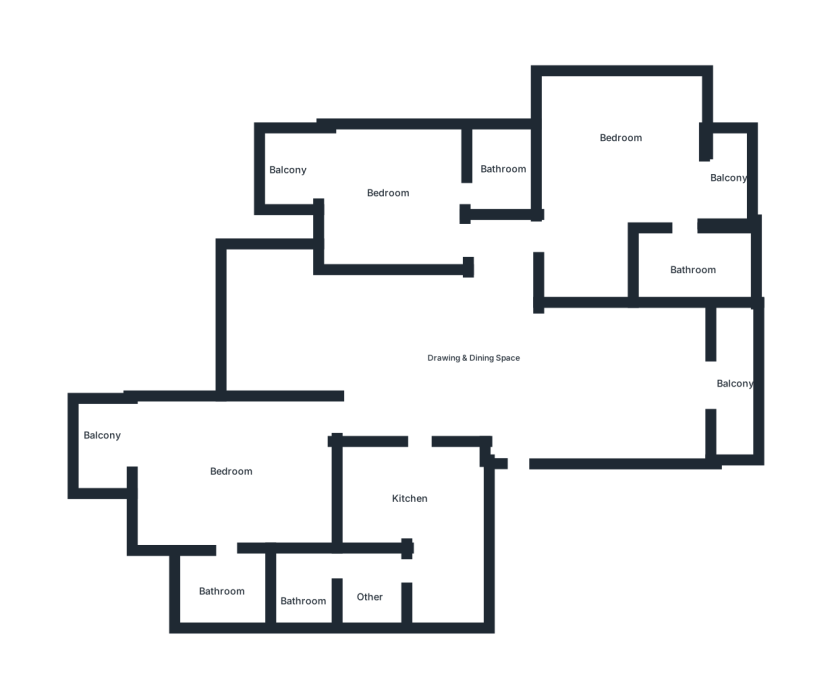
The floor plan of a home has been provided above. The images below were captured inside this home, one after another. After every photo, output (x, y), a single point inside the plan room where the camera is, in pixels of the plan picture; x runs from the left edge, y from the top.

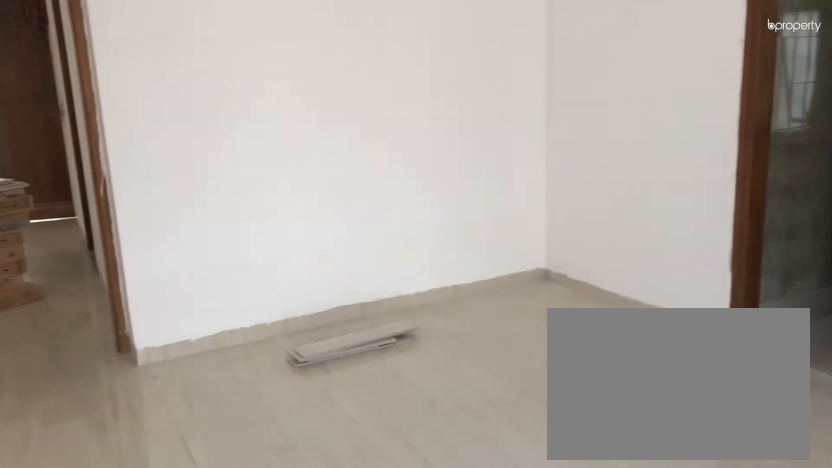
(240, 480)
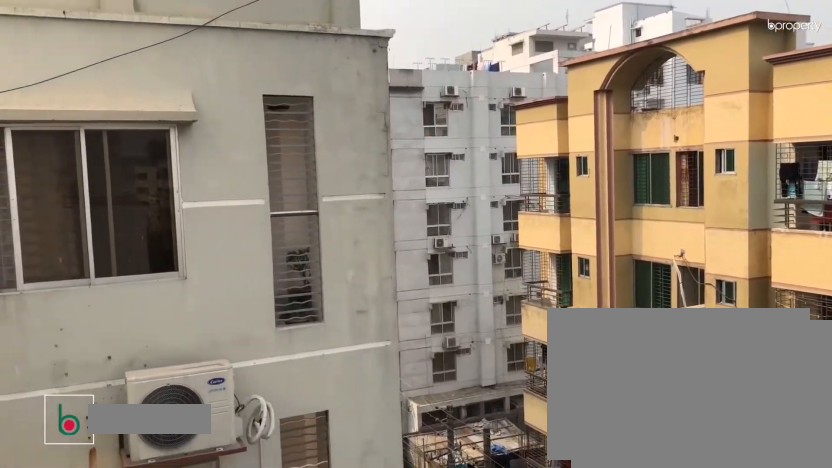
(104, 445)
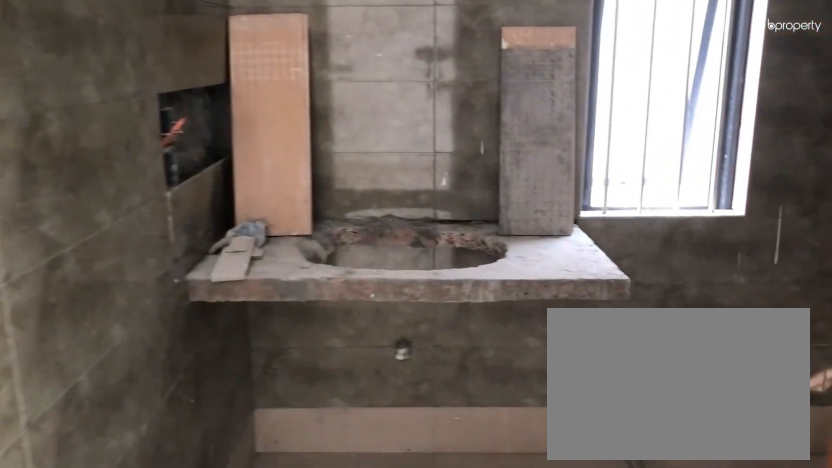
(236, 585)
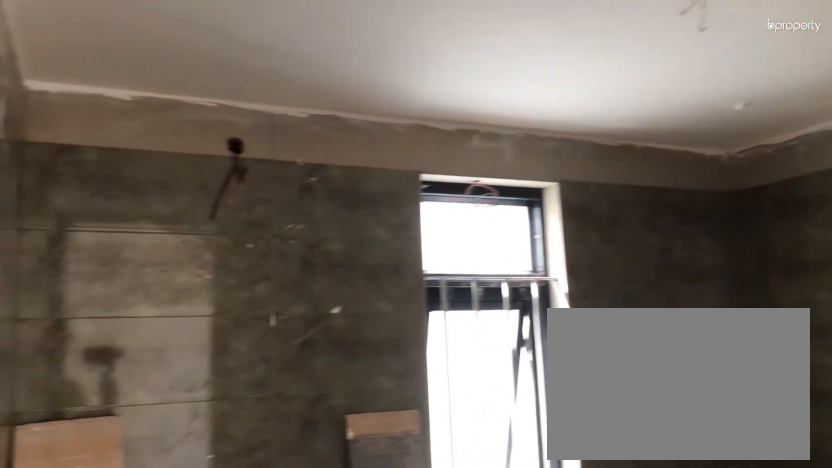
(236, 585)
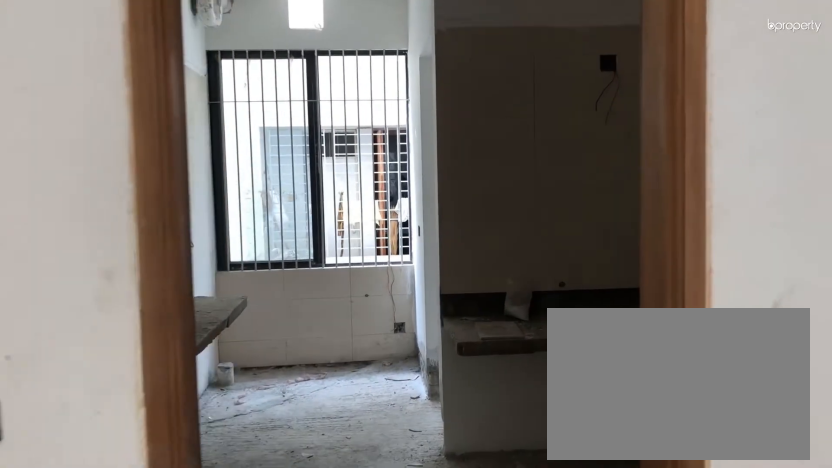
(420, 418)
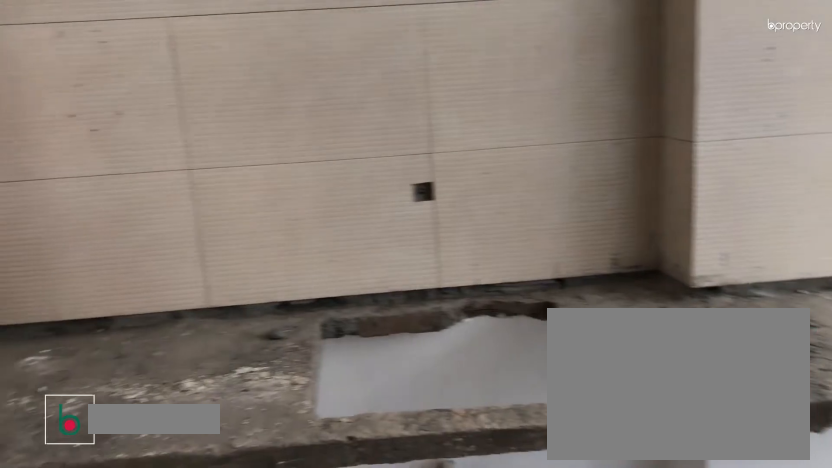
(418, 504)
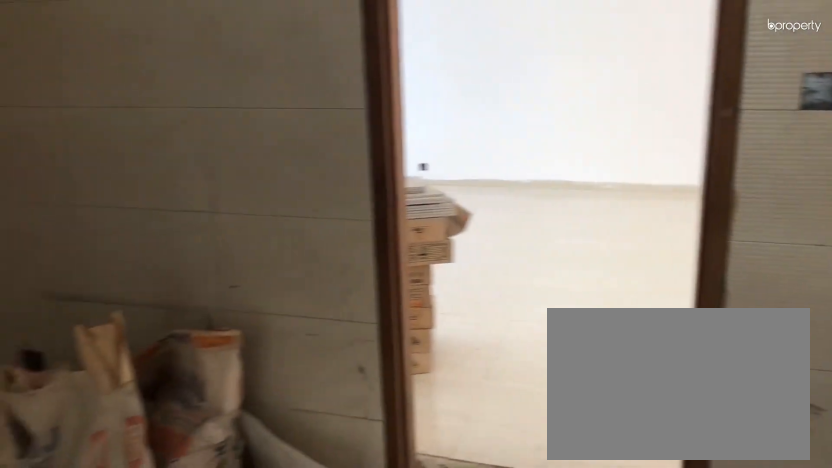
(418, 504)
